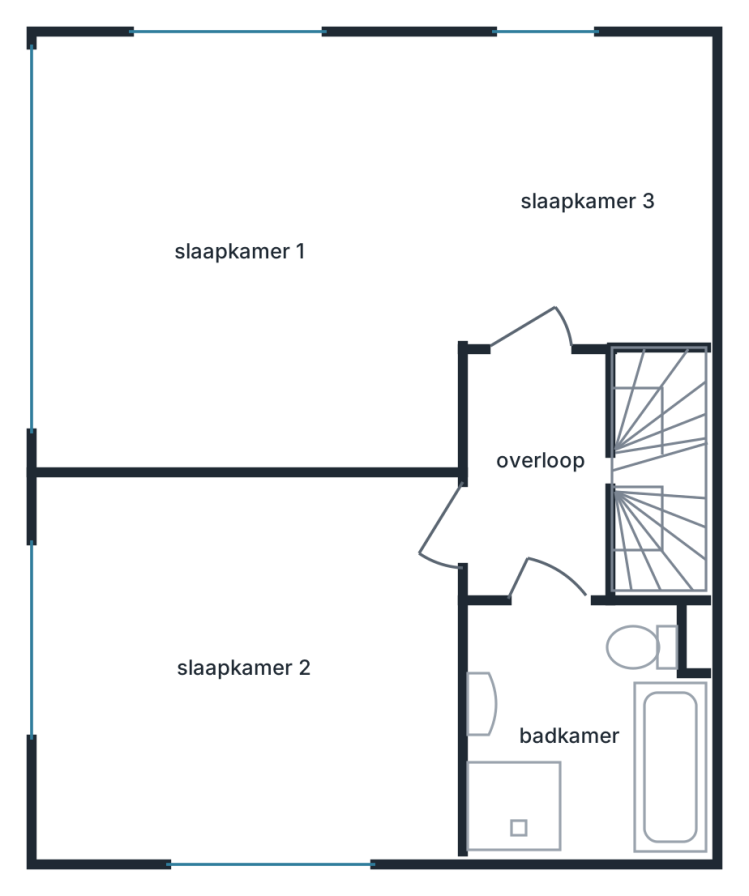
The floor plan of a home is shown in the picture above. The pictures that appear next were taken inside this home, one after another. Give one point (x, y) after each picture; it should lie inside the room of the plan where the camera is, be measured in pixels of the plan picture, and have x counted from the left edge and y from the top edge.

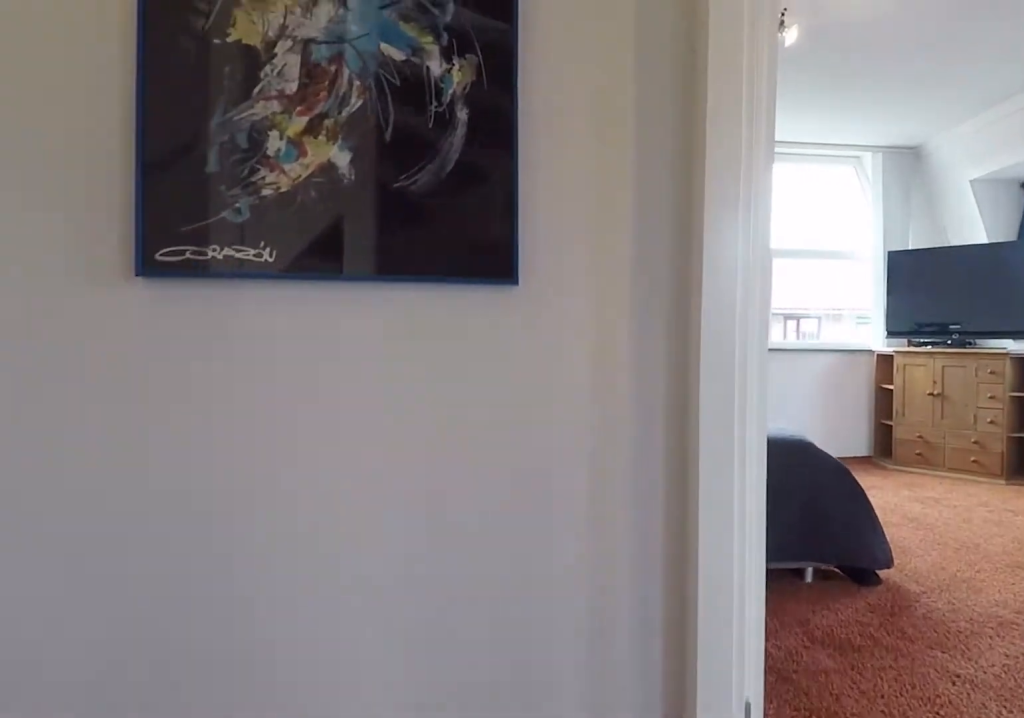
(540, 475)
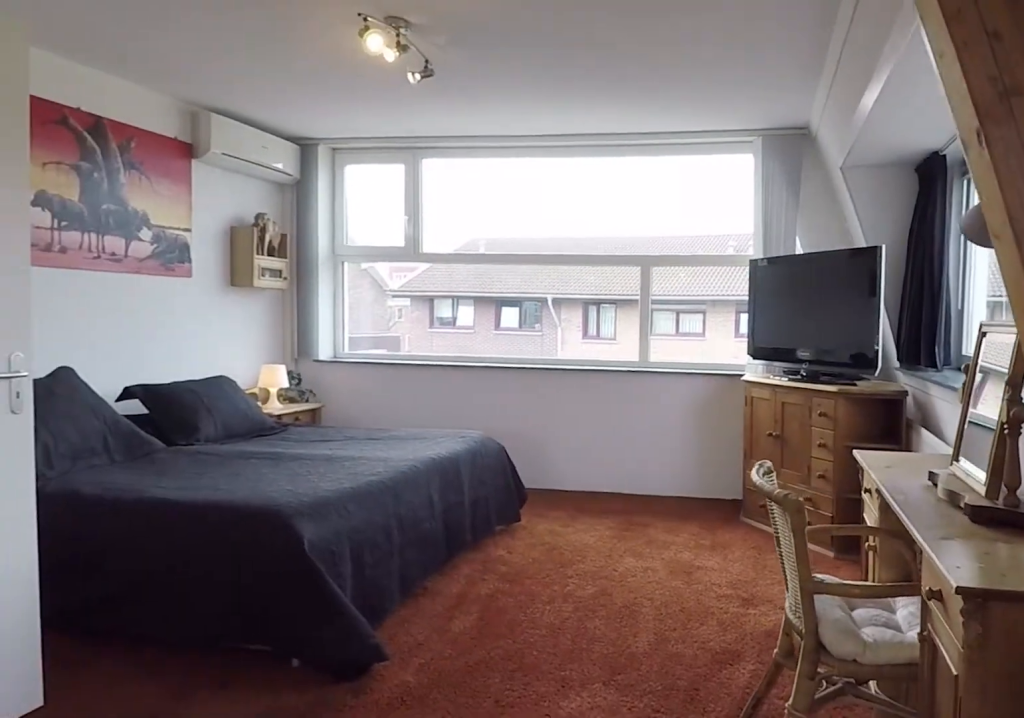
(542, 195)
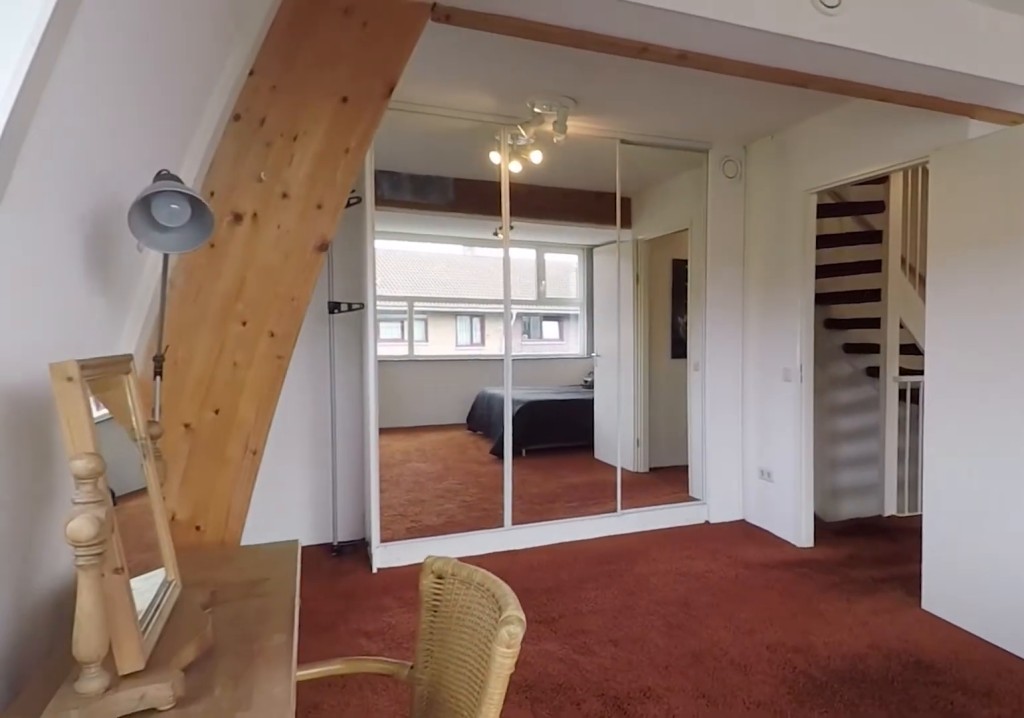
(542, 195)
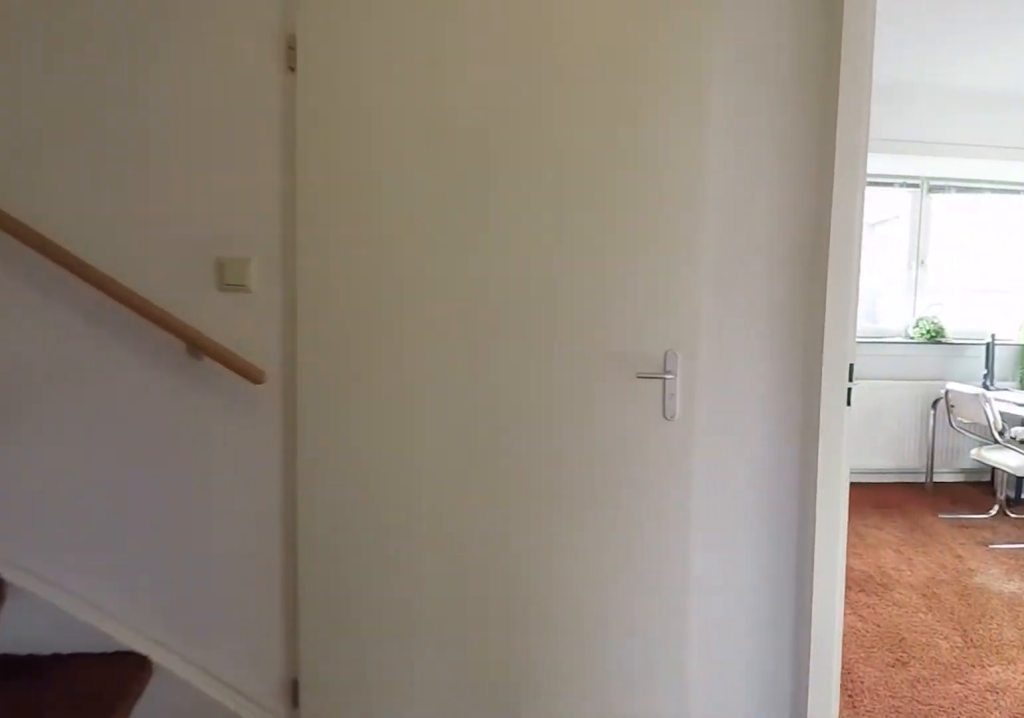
(540, 475)
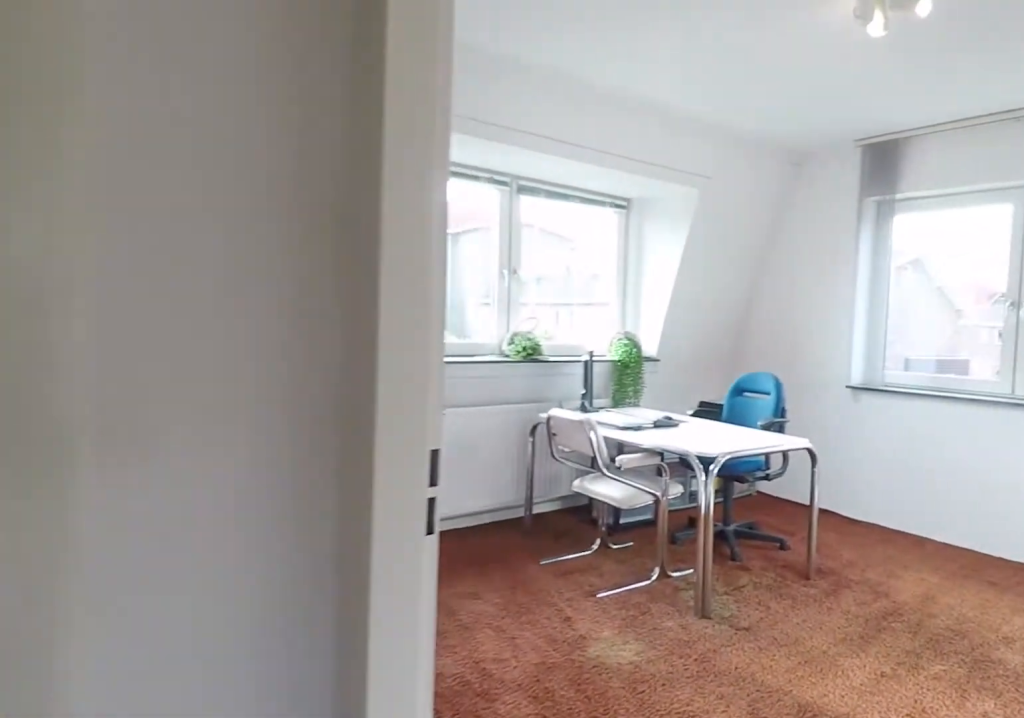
(540, 475)
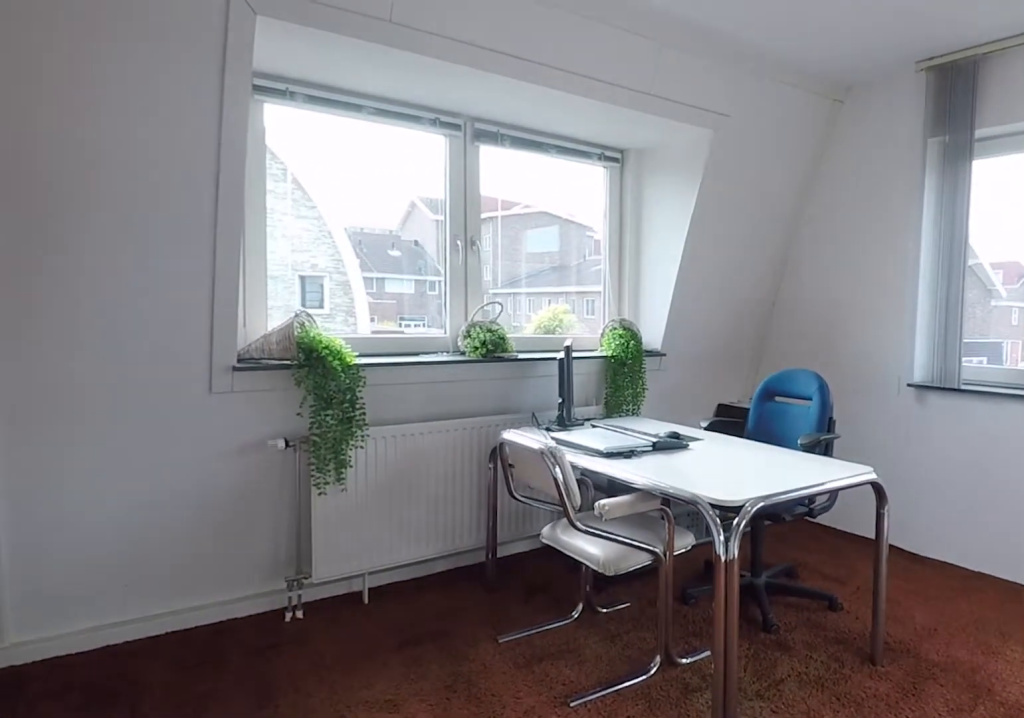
(232, 762)
